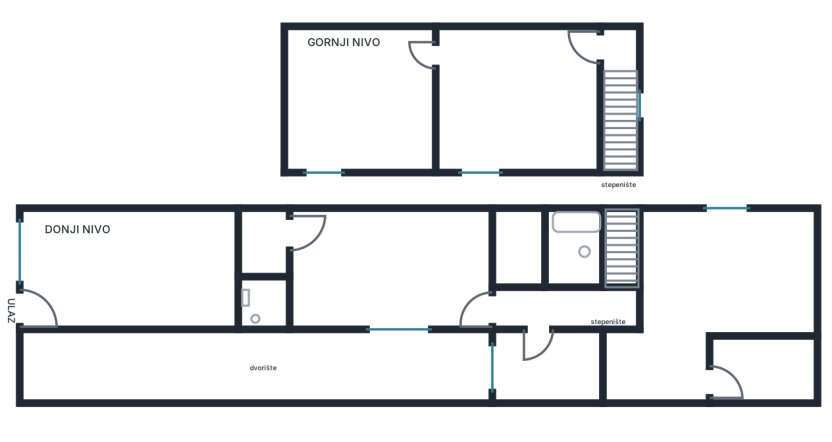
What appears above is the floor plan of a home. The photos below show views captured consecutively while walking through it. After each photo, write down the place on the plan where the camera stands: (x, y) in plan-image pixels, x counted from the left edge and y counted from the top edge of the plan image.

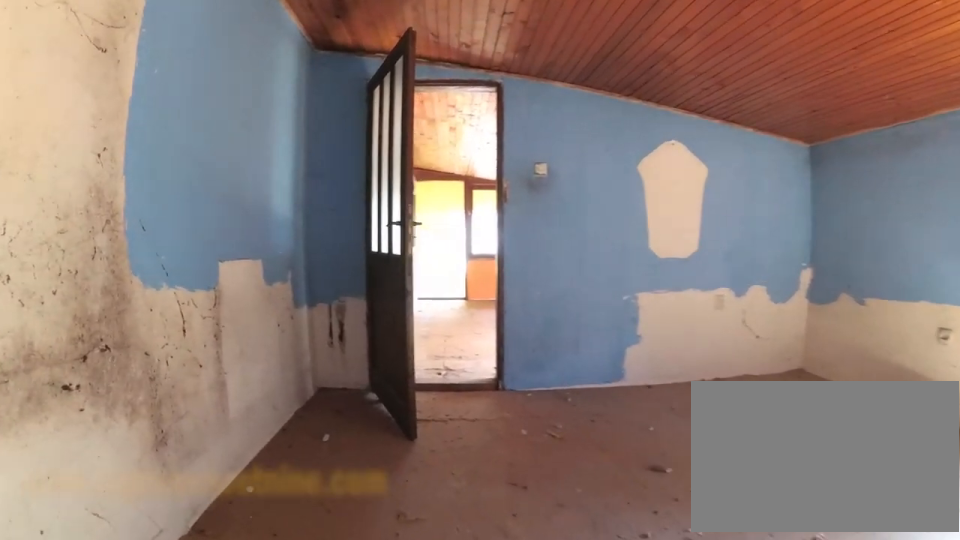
(324, 72)
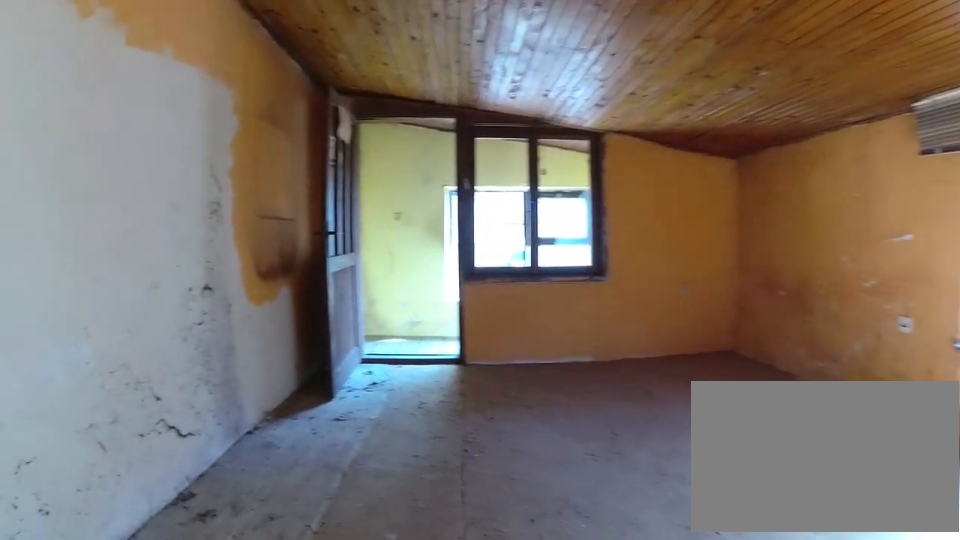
(449, 58)
